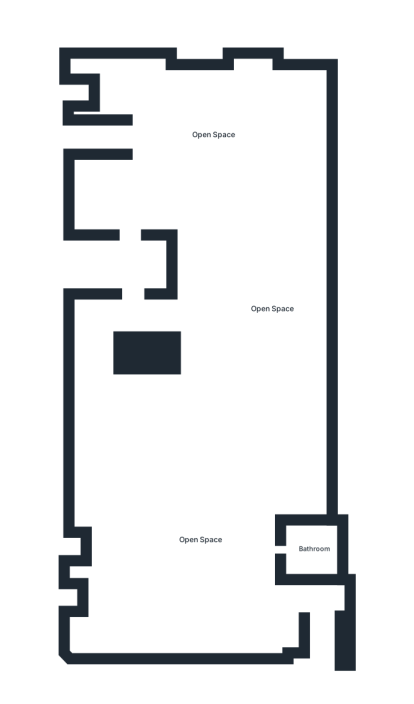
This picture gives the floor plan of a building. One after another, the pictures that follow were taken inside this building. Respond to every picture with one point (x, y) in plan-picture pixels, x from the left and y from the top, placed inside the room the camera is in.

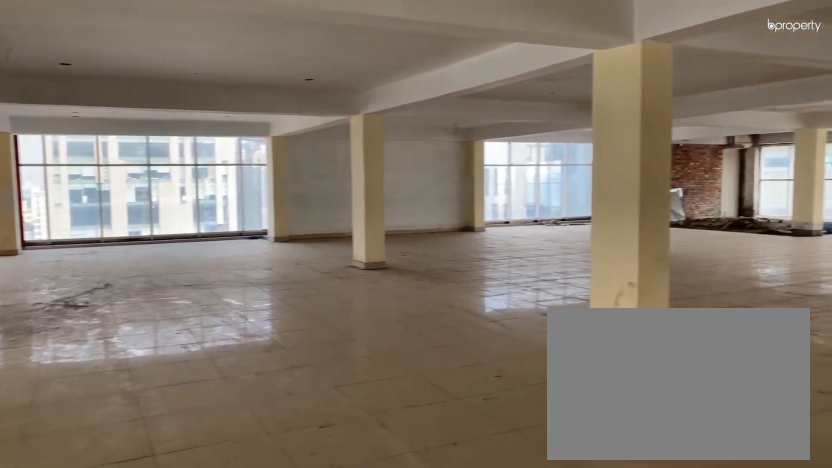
(214, 134)
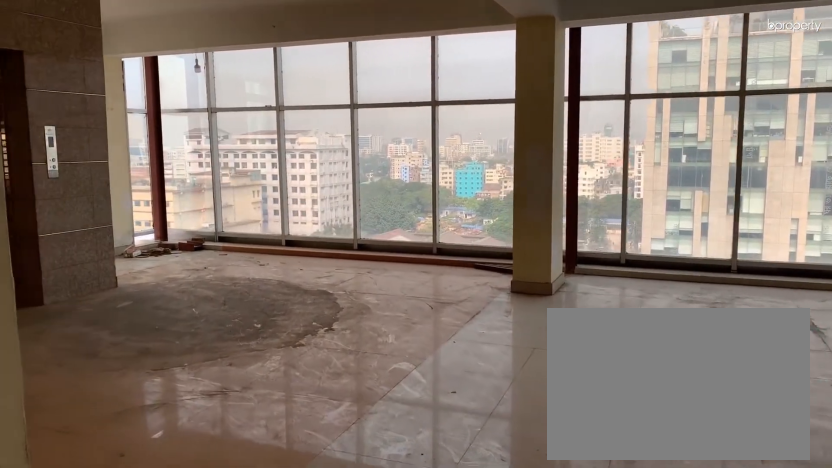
(215, 134)
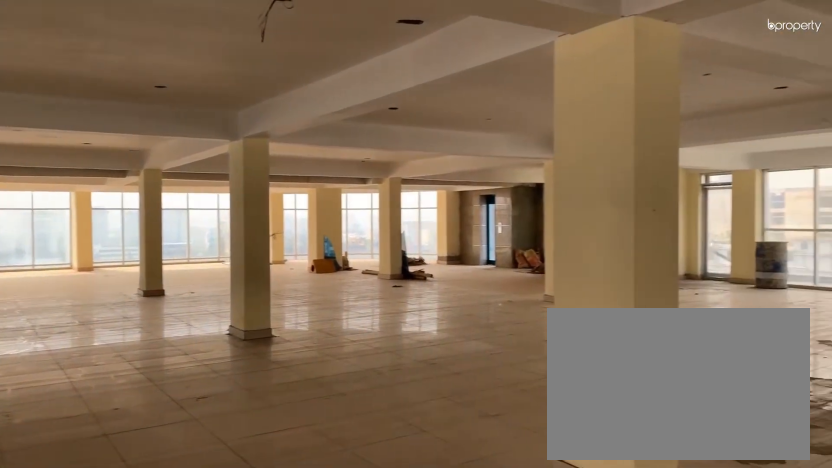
(271, 309)
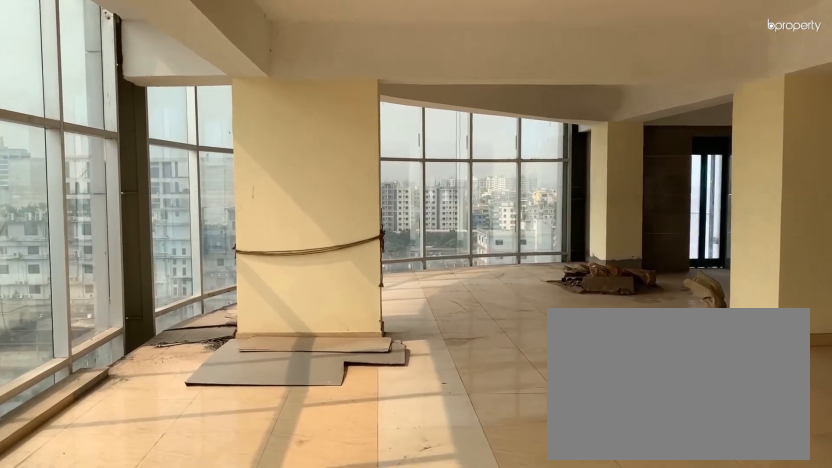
(199, 540)
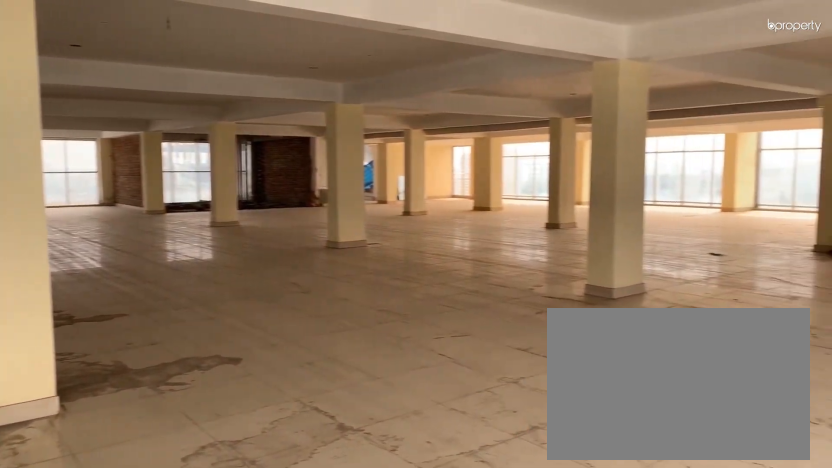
(199, 540)
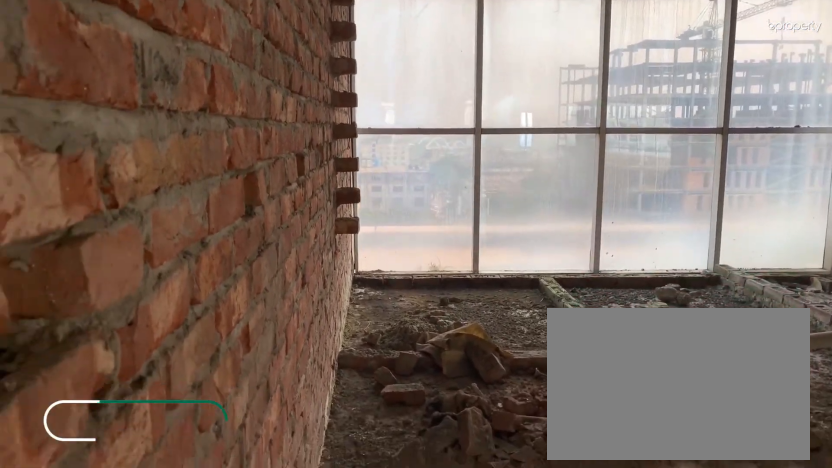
(314, 548)
